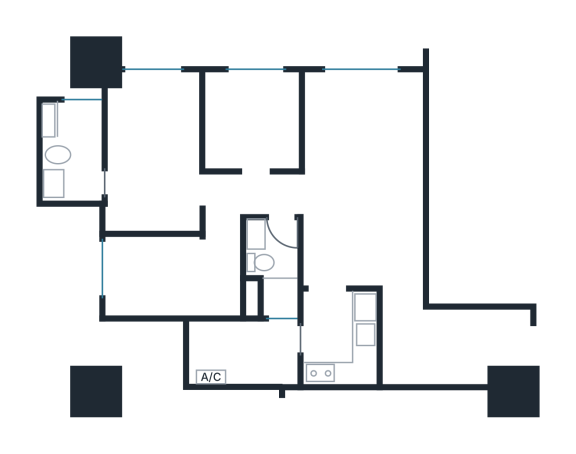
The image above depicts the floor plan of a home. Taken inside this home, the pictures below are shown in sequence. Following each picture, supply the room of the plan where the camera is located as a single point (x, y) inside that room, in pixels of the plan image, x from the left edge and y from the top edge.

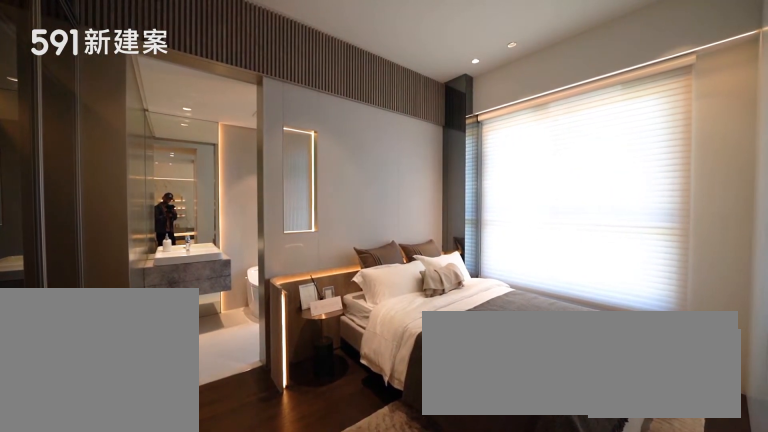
(152, 149)
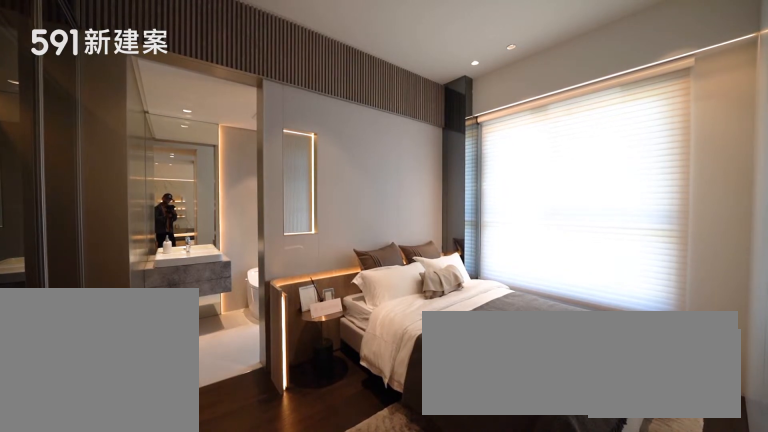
(152, 149)
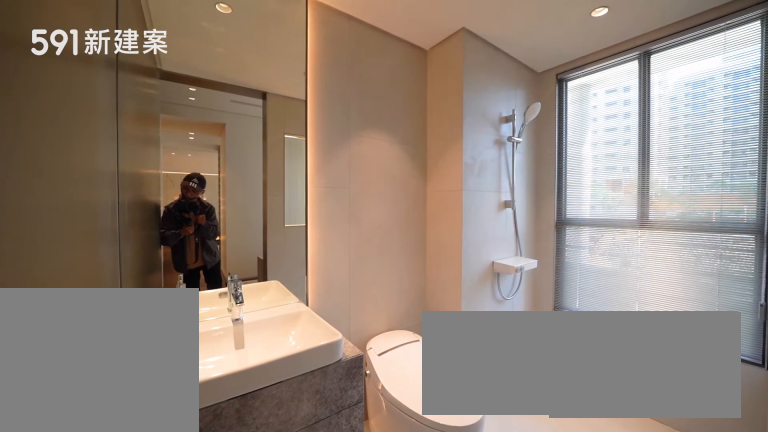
(71, 151)
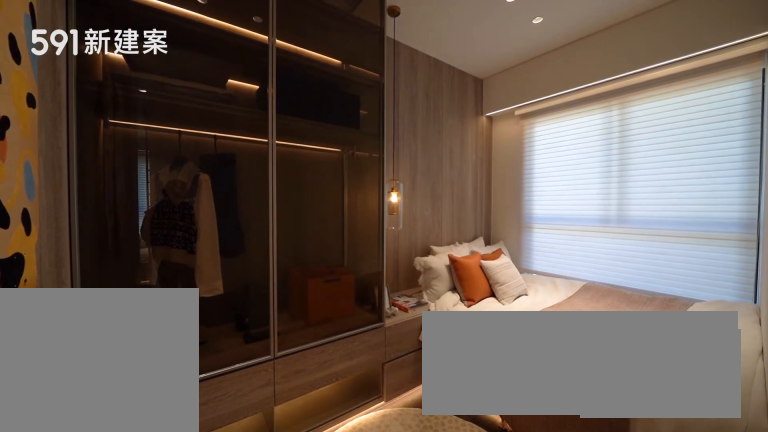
(174, 274)
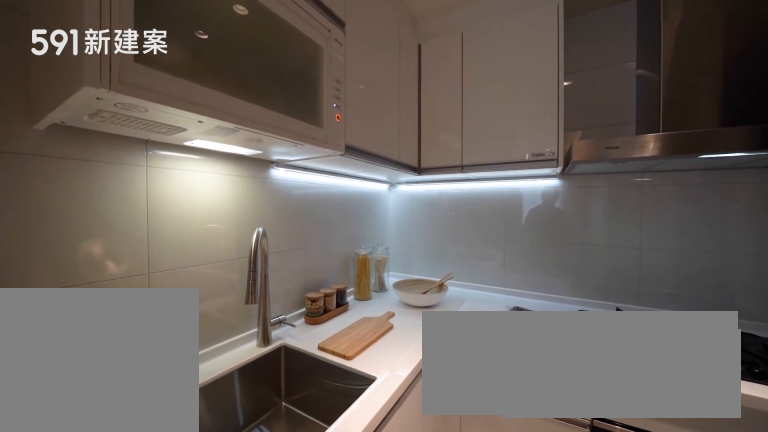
(341, 342)
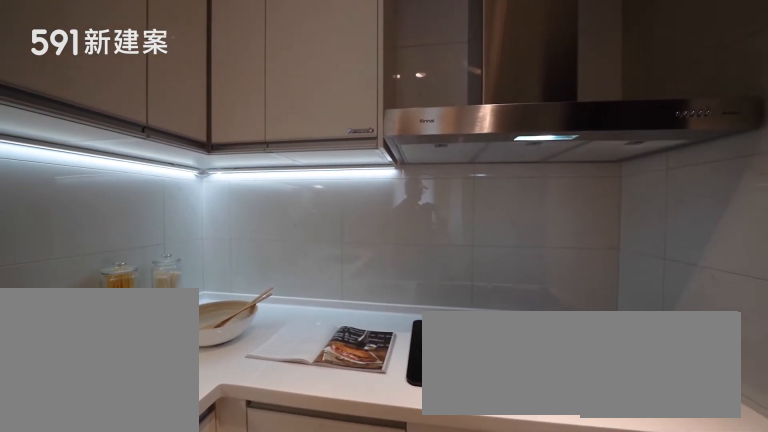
(341, 342)
